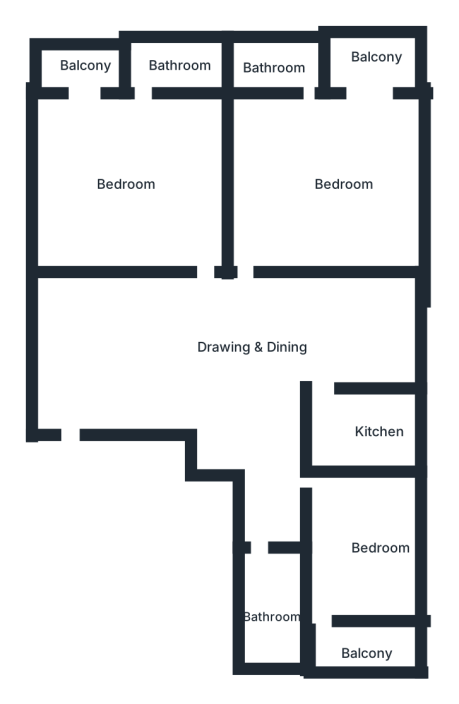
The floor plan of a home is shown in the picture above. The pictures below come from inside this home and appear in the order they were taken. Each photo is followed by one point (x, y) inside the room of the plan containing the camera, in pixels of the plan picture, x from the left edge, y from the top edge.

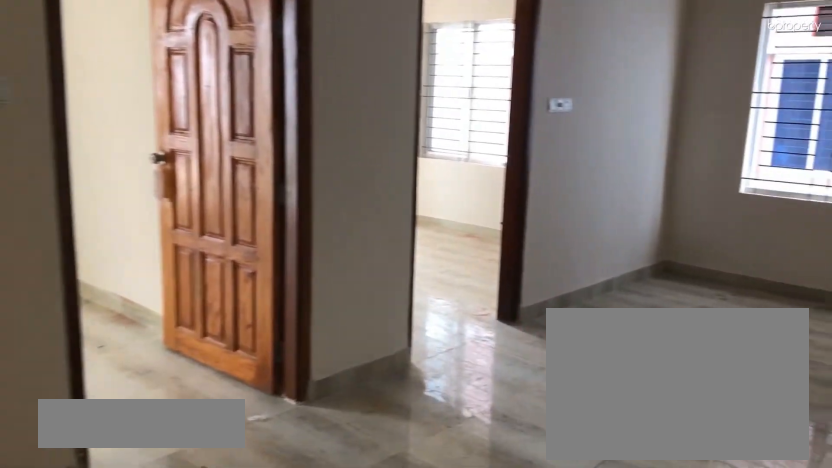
(216, 355)
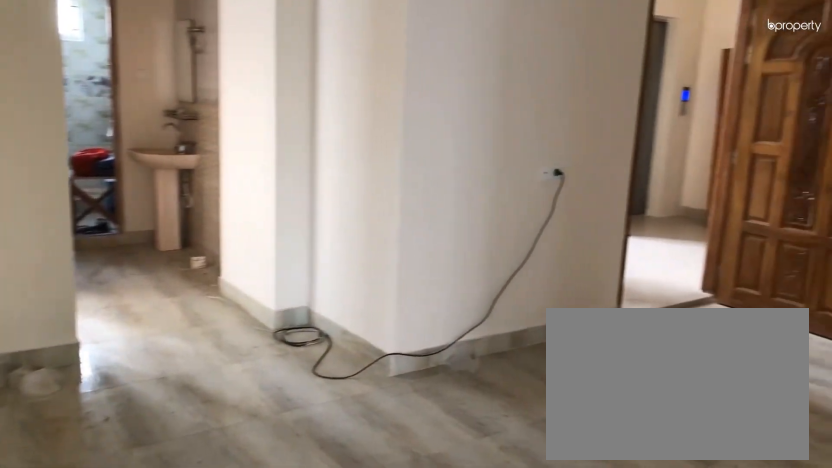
(216, 355)
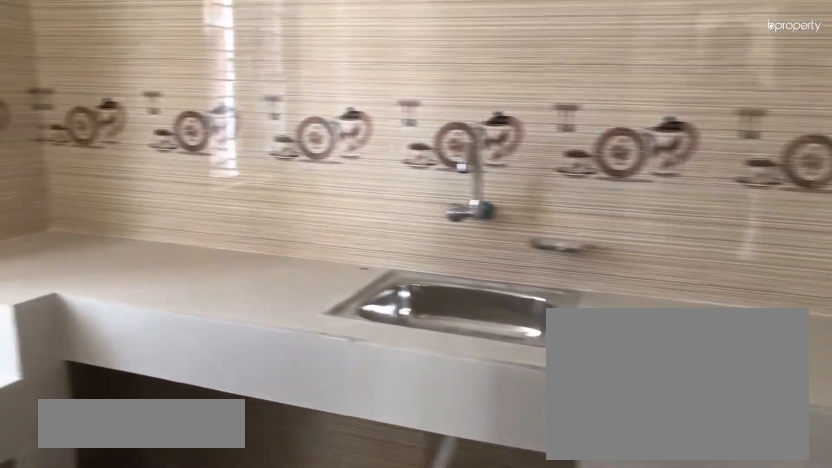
(376, 443)
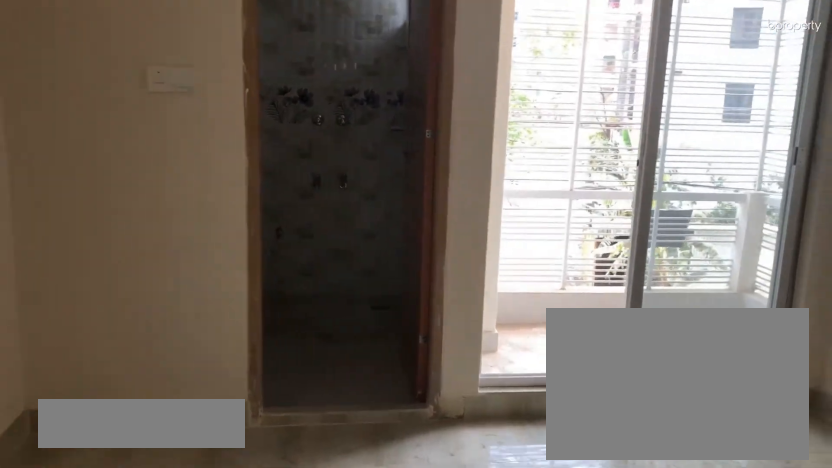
(354, 181)
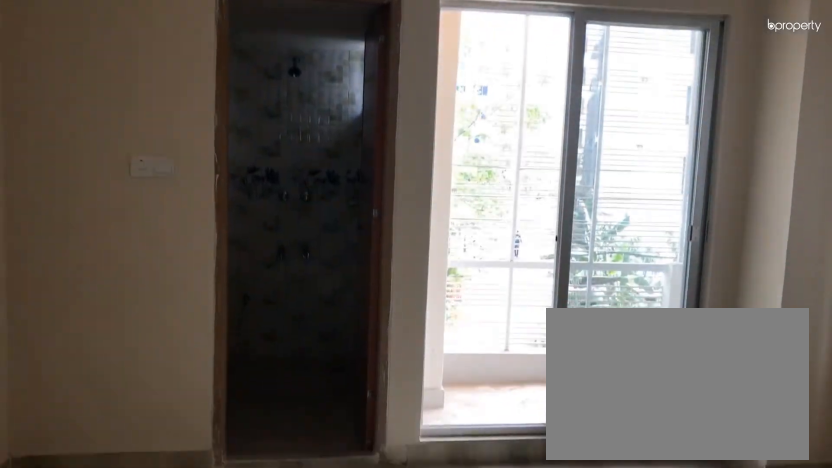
(354, 180)
